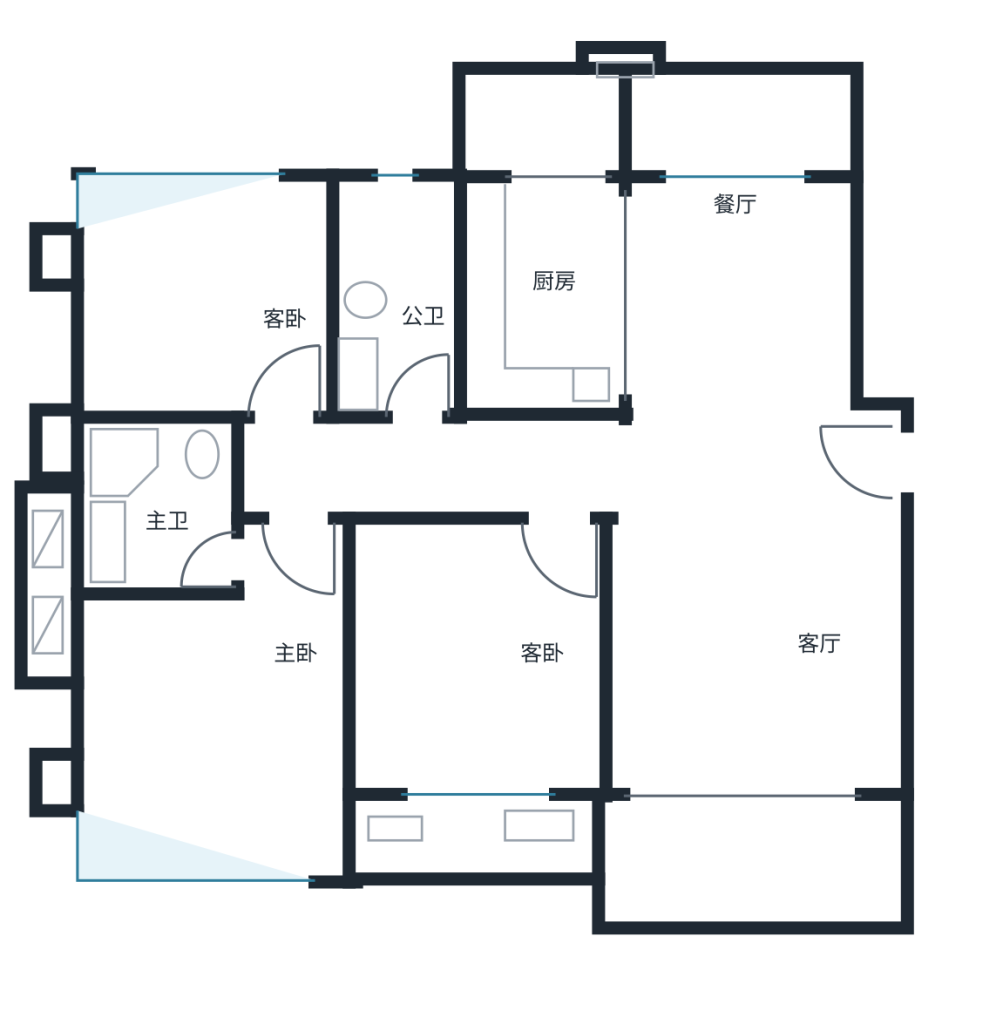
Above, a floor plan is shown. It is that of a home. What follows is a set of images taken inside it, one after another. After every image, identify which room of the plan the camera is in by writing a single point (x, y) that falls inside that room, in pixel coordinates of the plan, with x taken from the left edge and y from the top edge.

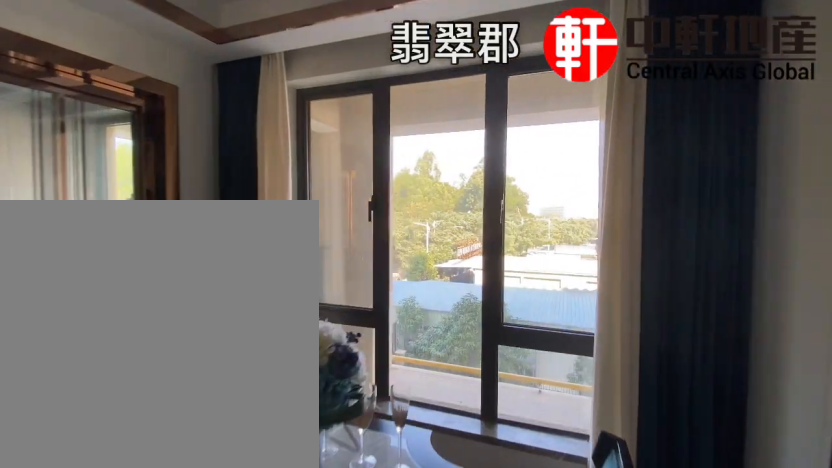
(739, 263)
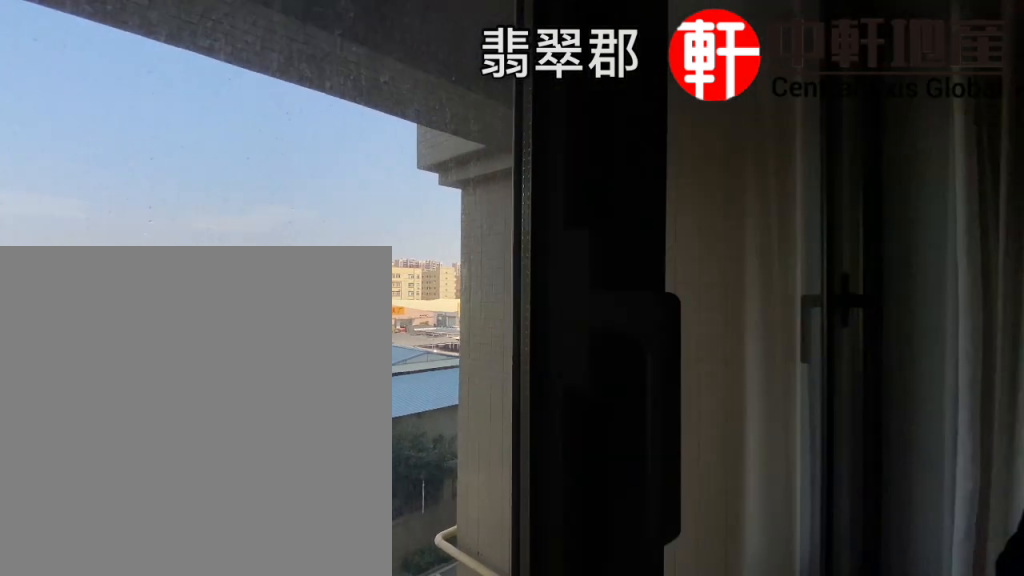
(739, 263)
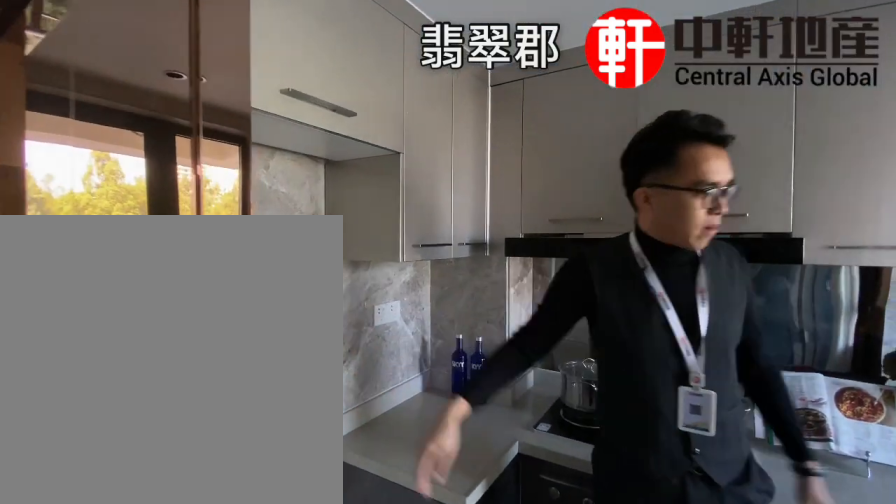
(565, 271)
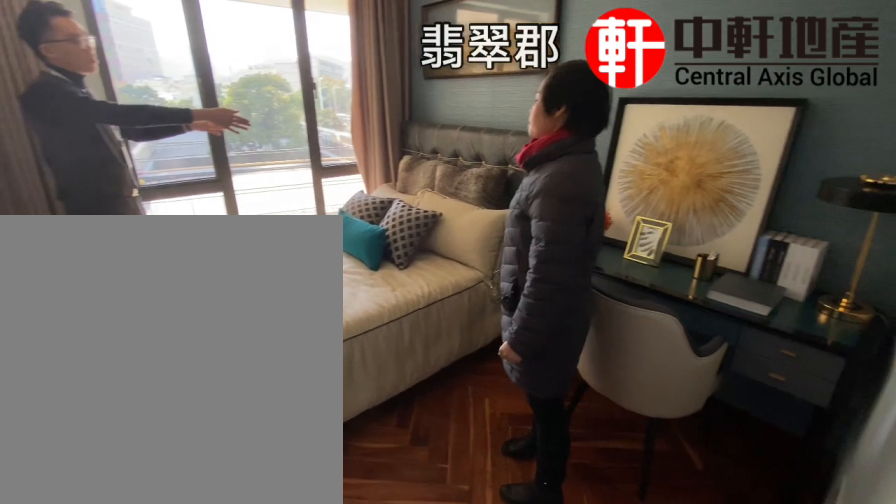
(479, 659)
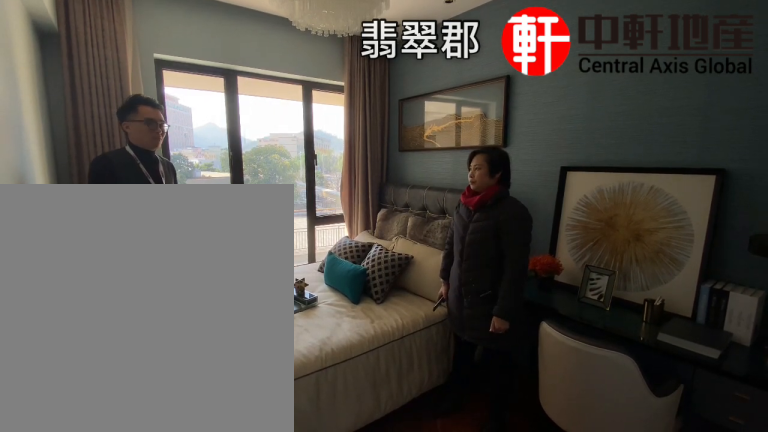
(479, 659)
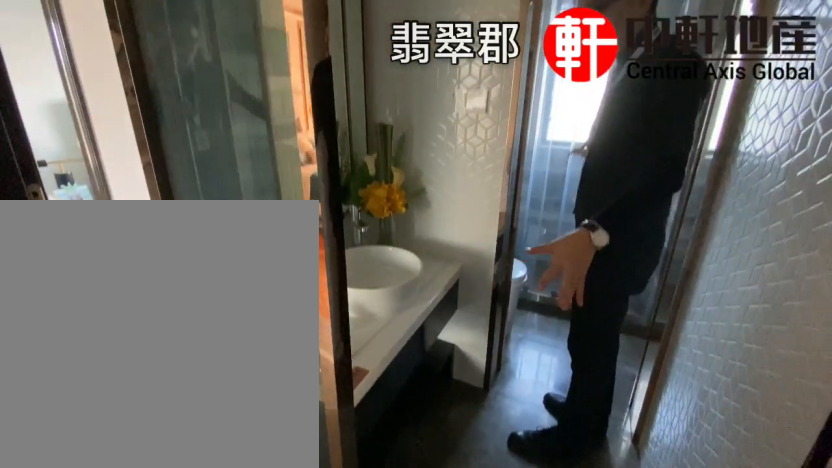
(386, 307)
